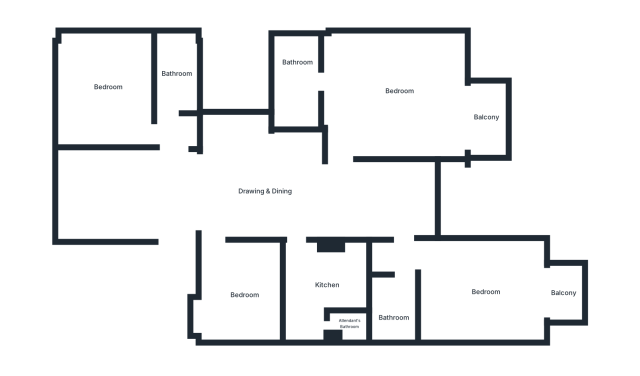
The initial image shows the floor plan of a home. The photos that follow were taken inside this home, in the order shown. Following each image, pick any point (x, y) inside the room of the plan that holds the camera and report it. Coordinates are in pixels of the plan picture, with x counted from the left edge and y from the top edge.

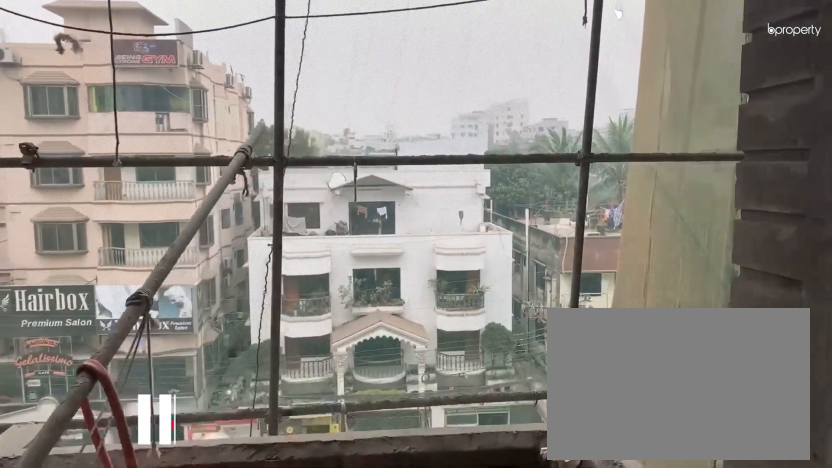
(482, 117)
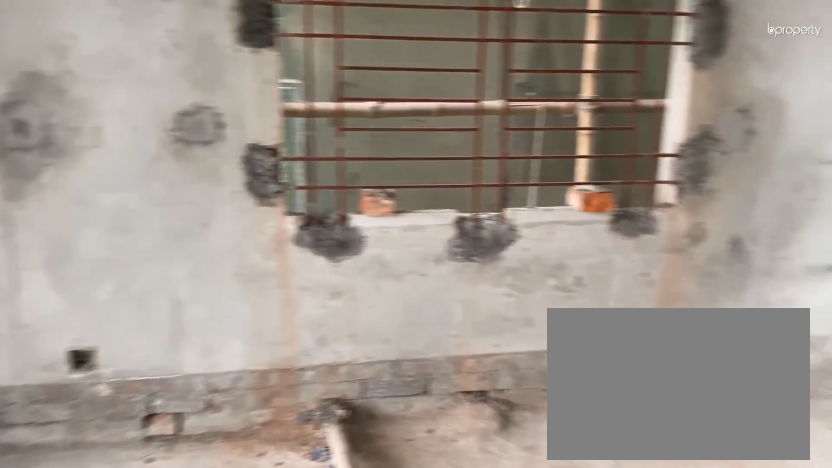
(485, 294)
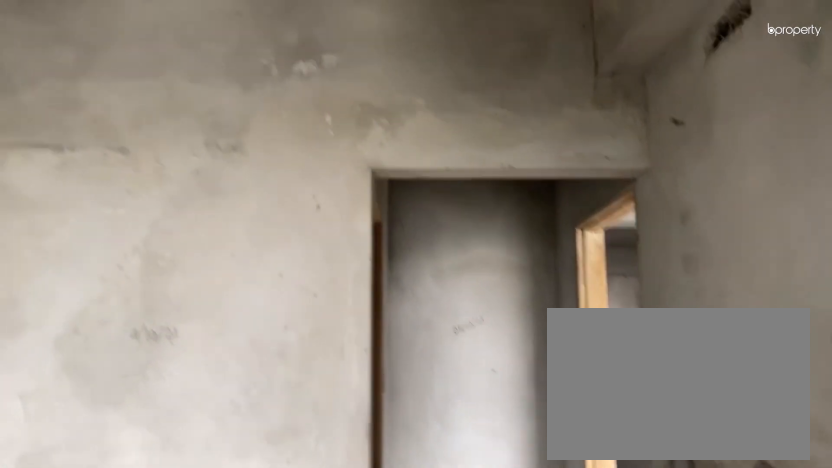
(485, 294)
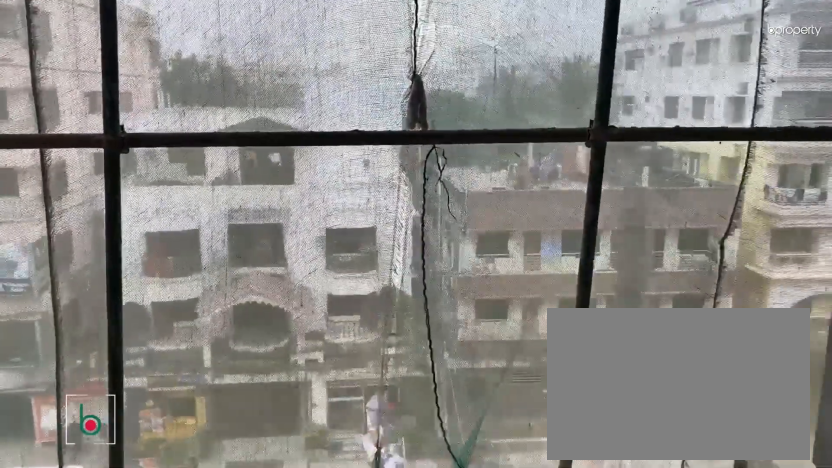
(562, 292)
